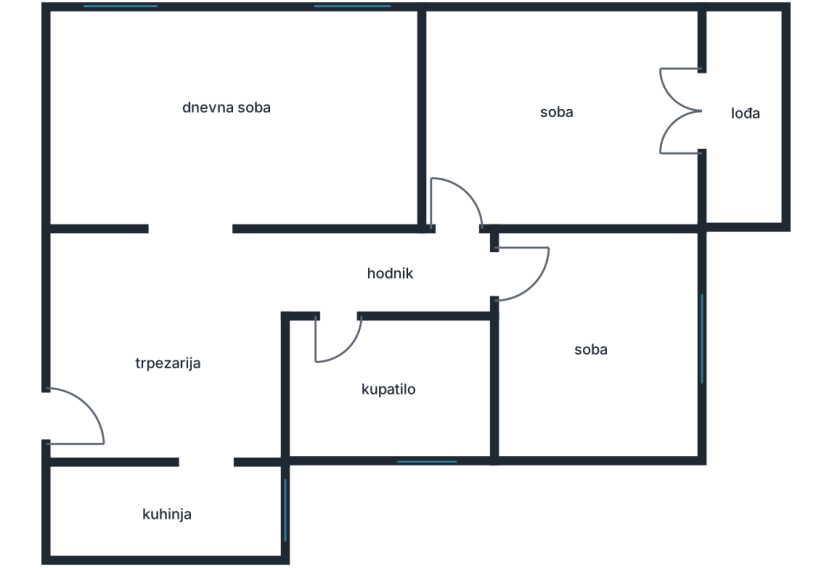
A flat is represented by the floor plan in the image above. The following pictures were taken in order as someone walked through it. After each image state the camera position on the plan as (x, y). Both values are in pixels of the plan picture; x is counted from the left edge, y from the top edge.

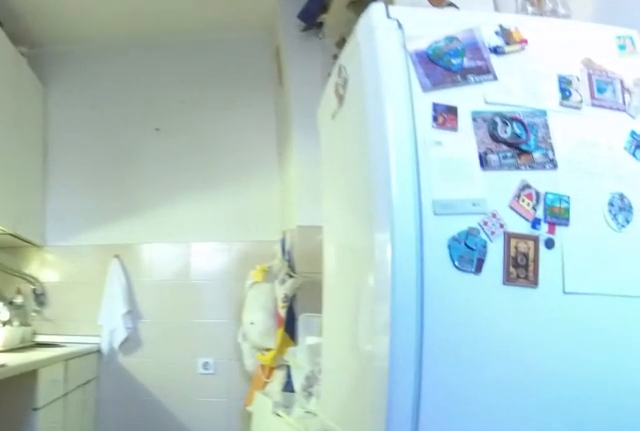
(222, 496)
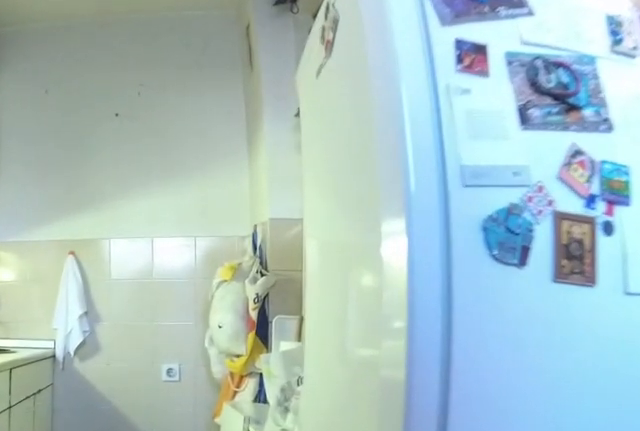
(207, 497)
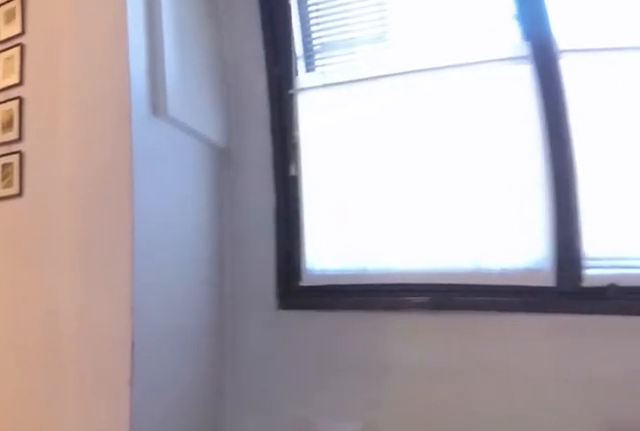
(187, 510)
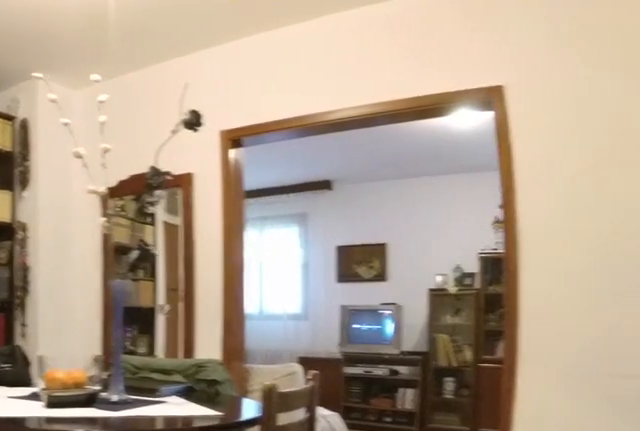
(214, 448)
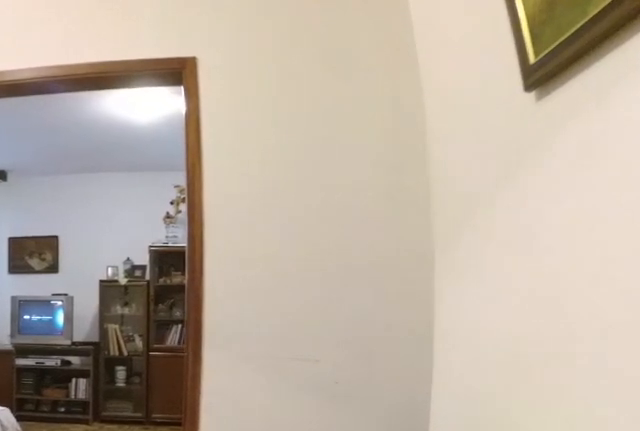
(212, 426)
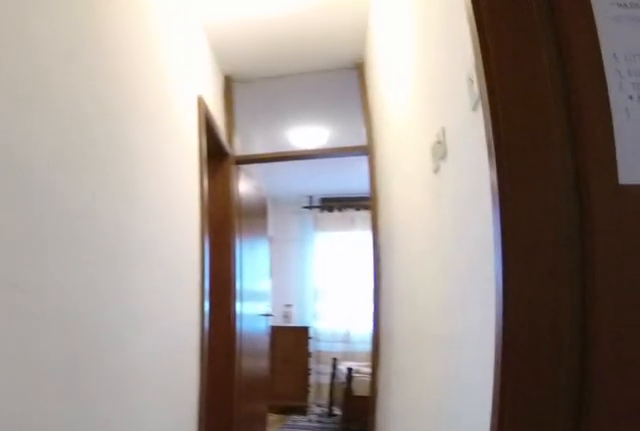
(243, 275)
